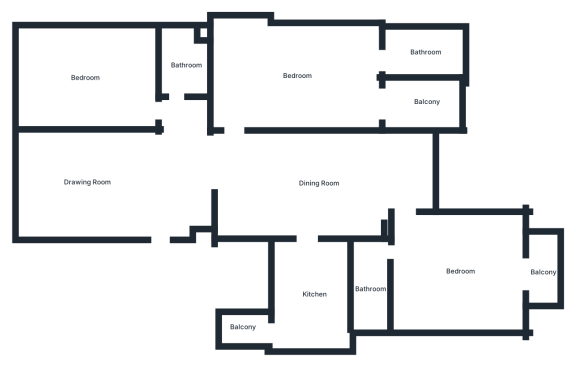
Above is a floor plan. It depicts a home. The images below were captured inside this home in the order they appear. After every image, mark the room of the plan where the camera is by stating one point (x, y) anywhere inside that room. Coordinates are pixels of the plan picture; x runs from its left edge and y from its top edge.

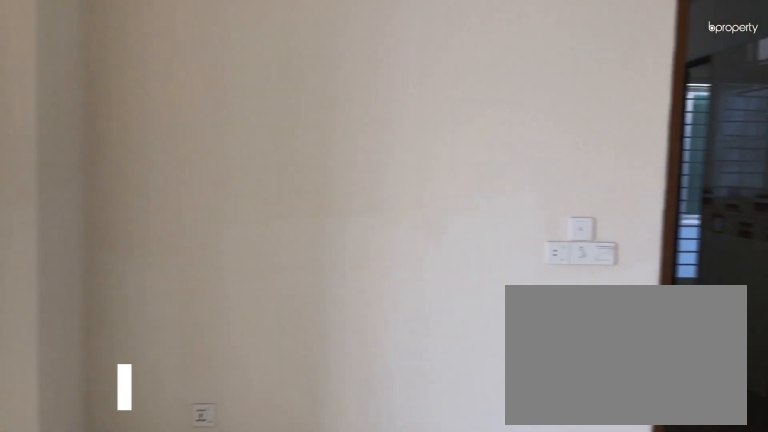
(317, 183)
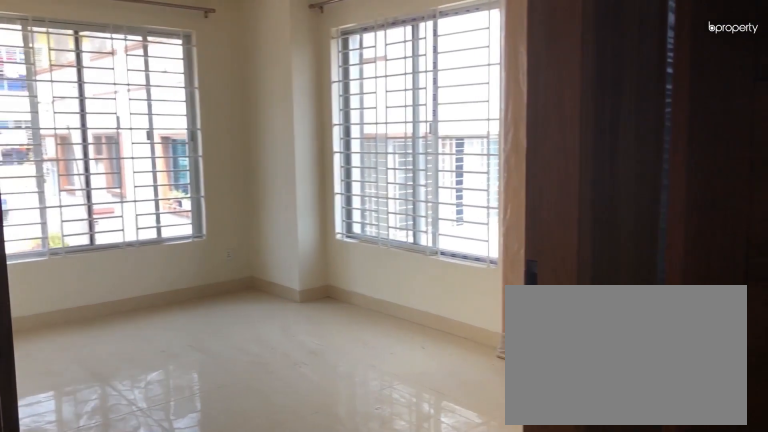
(156, 109)
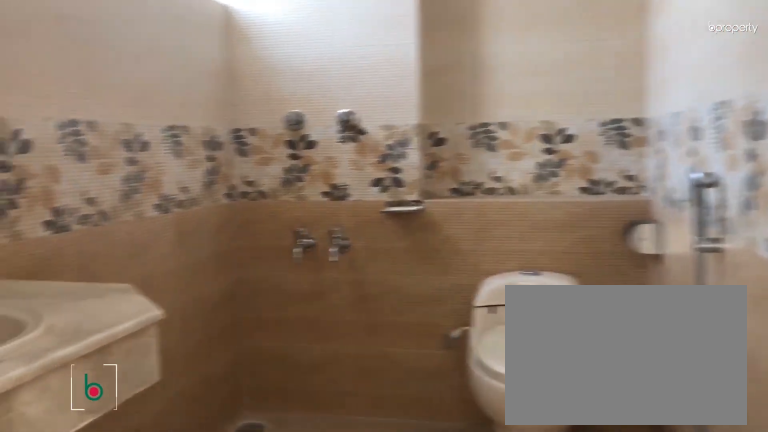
(424, 54)
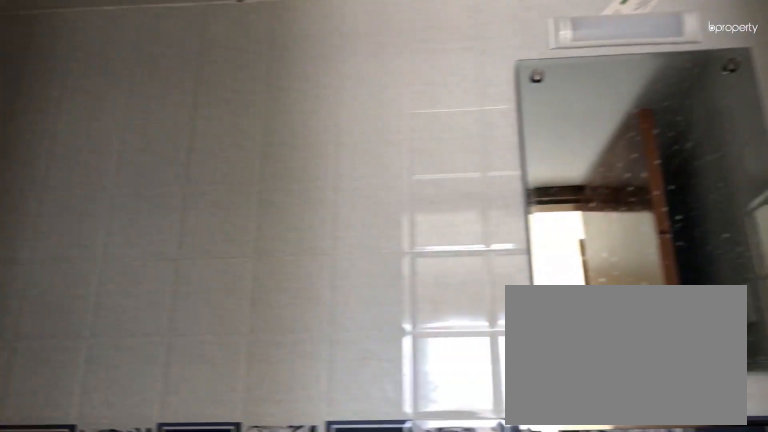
(370, 289)
